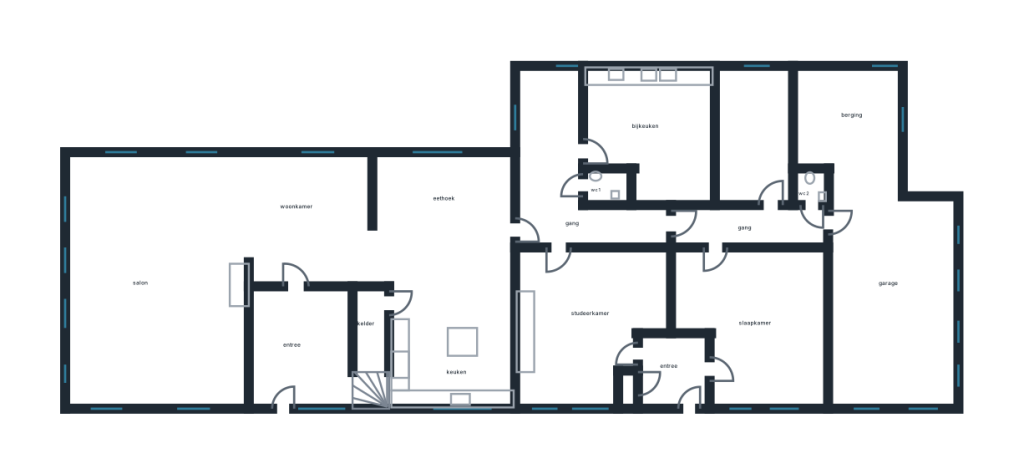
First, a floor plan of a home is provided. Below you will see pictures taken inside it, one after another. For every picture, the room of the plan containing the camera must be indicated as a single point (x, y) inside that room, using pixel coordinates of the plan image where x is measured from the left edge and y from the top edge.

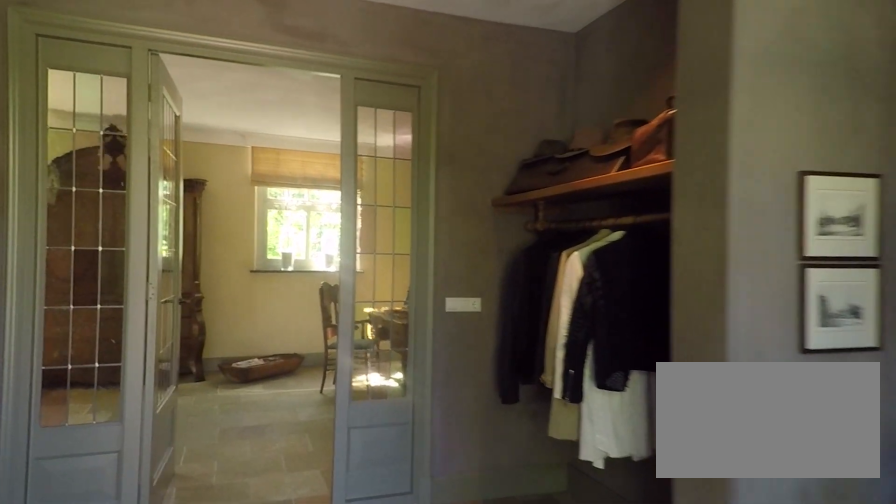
(302, 348)
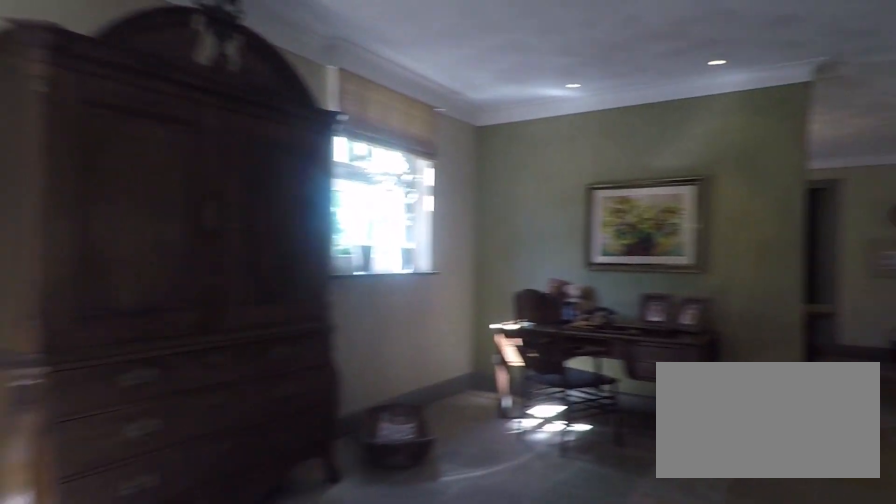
(203, 264)
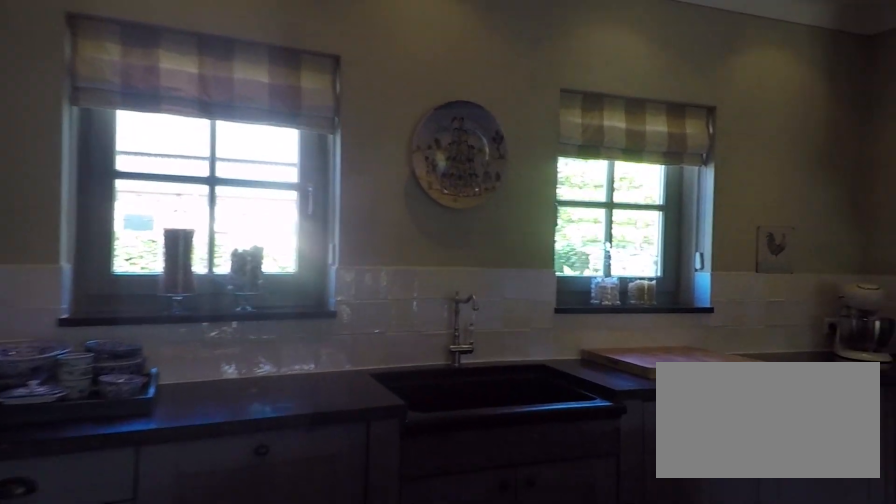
(448, 279)
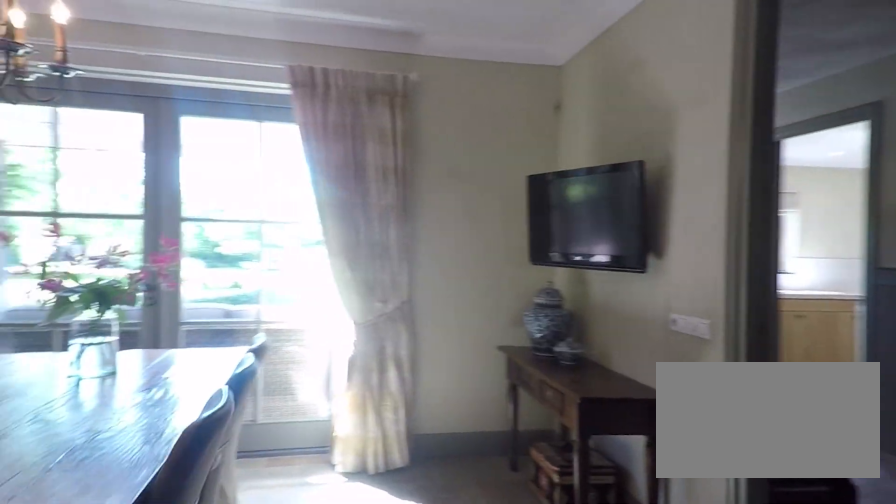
(448, 279)
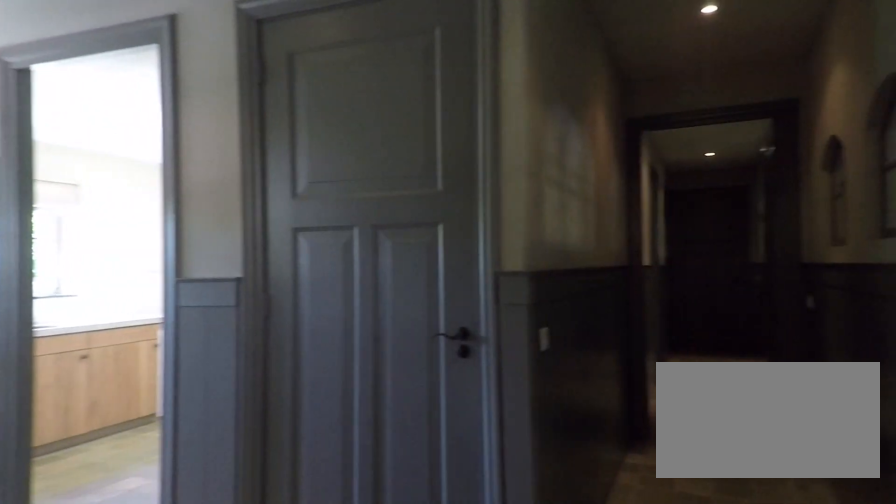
(550, 203)
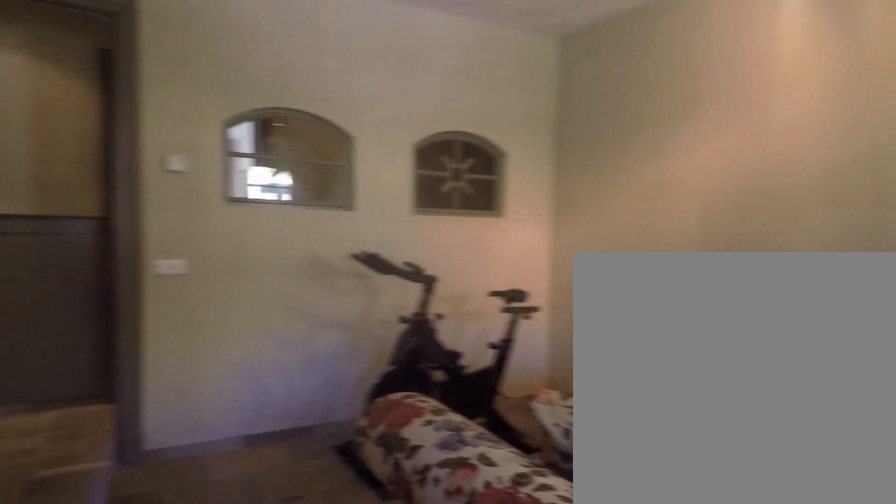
(754, 323)
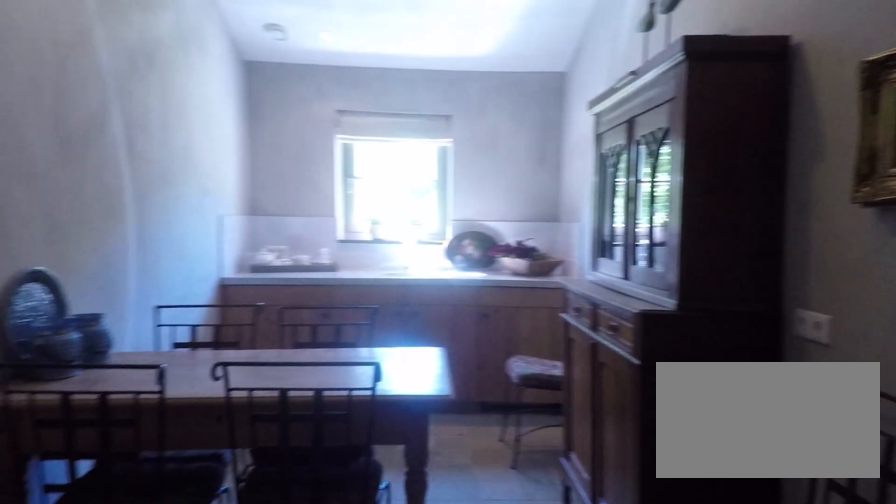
(752, 137)
